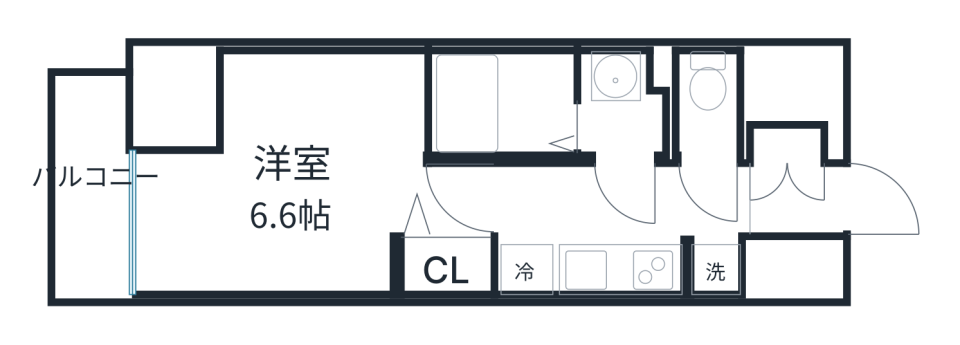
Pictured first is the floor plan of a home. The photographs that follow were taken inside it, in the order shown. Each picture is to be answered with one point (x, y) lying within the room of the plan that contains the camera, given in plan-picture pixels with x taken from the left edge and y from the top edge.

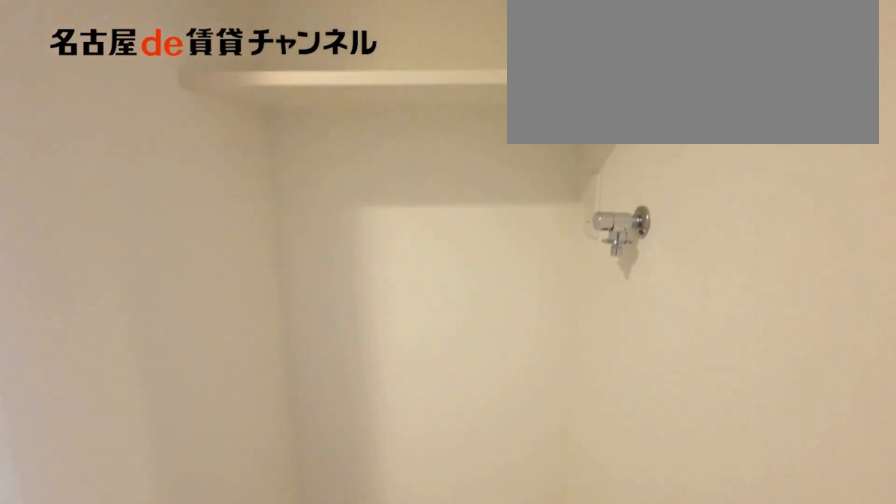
(712, 268)
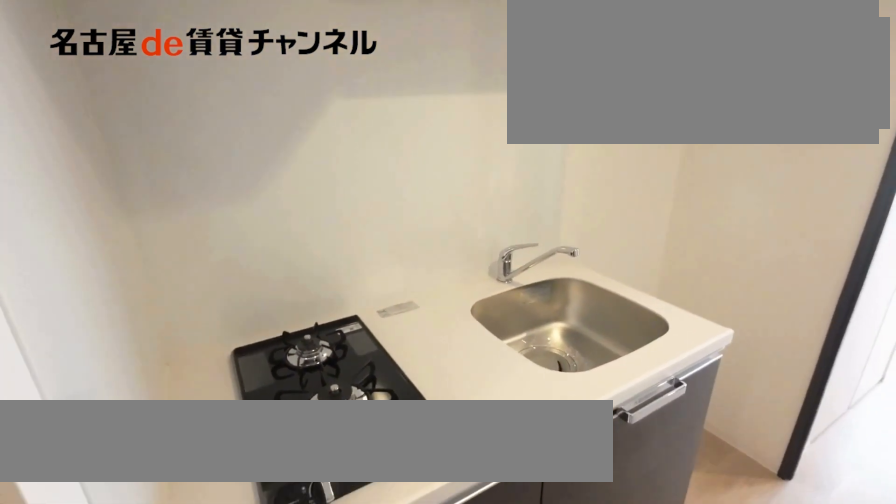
(590, 265)
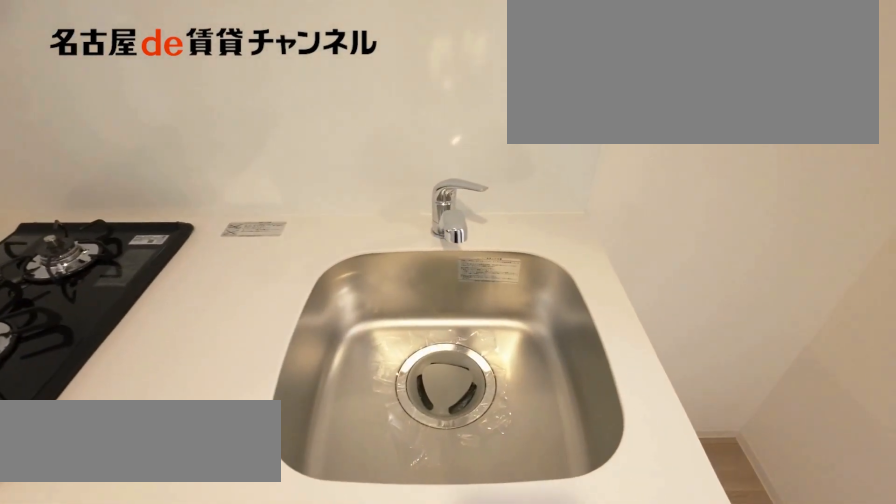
(590, 265)
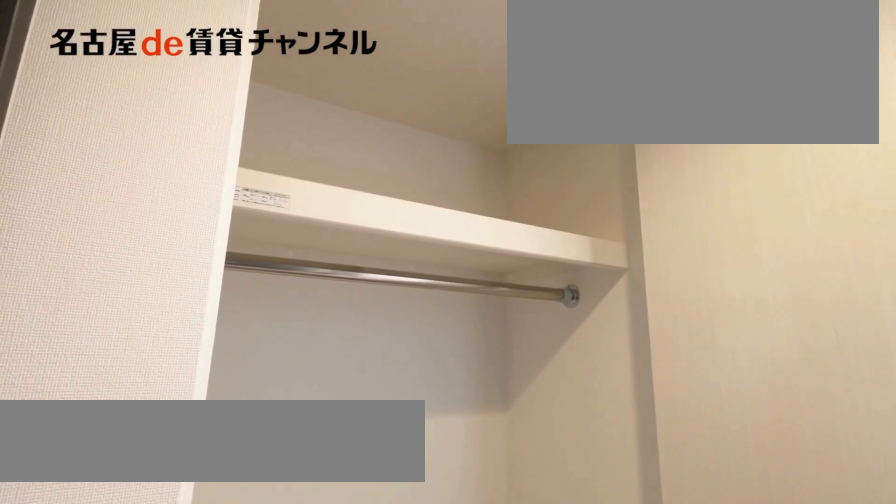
(443, 266)
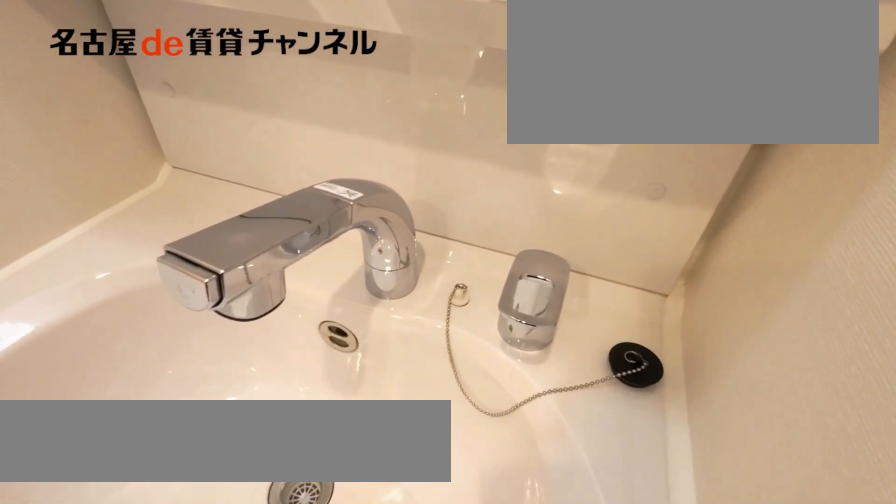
(624, 105)
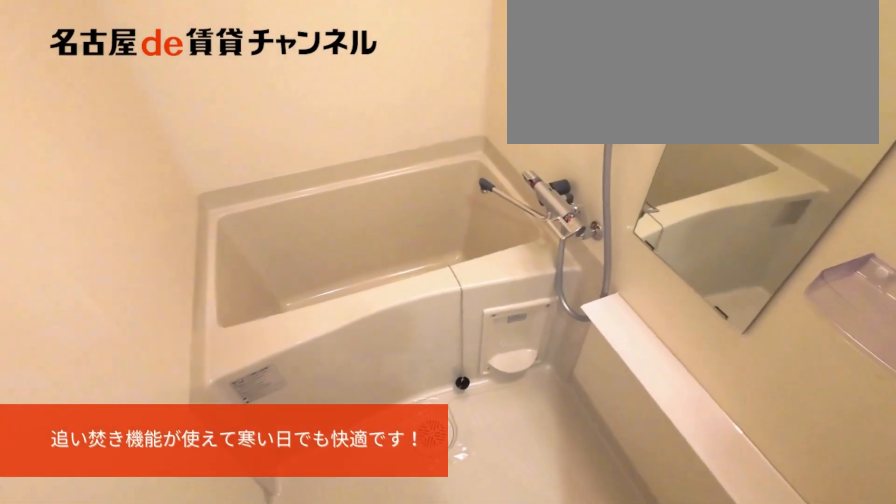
(502, 104)
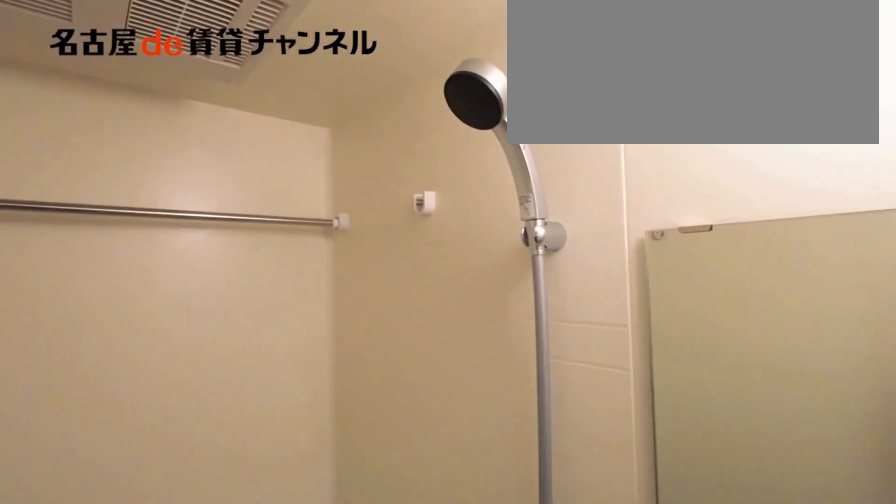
(502, 104)
